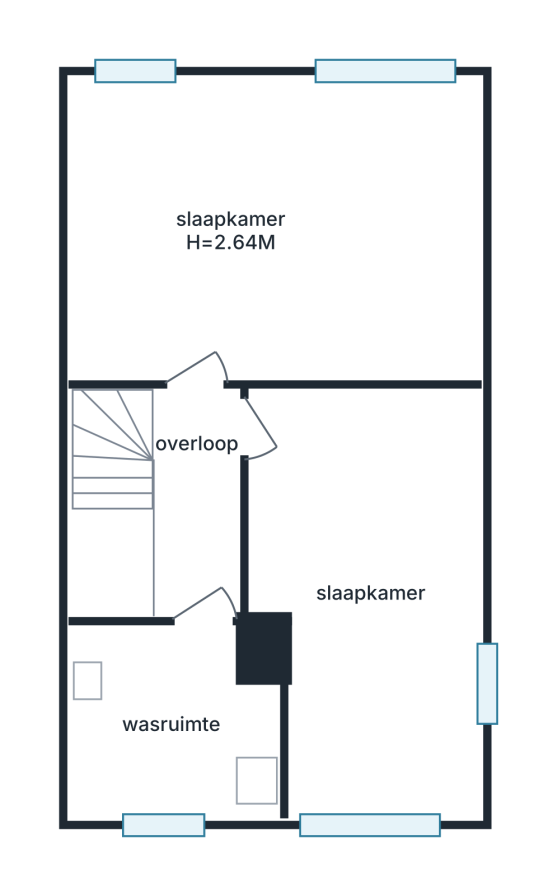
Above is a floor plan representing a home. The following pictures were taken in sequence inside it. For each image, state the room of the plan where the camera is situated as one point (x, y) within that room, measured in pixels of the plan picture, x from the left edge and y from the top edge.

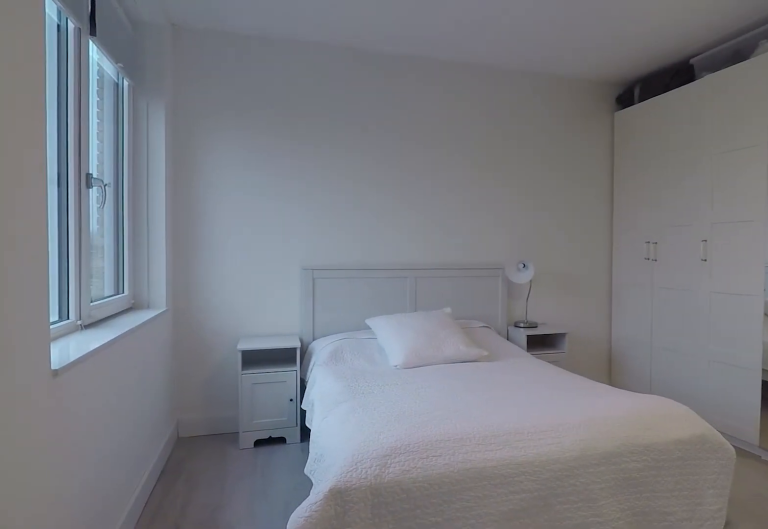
(98, 223)
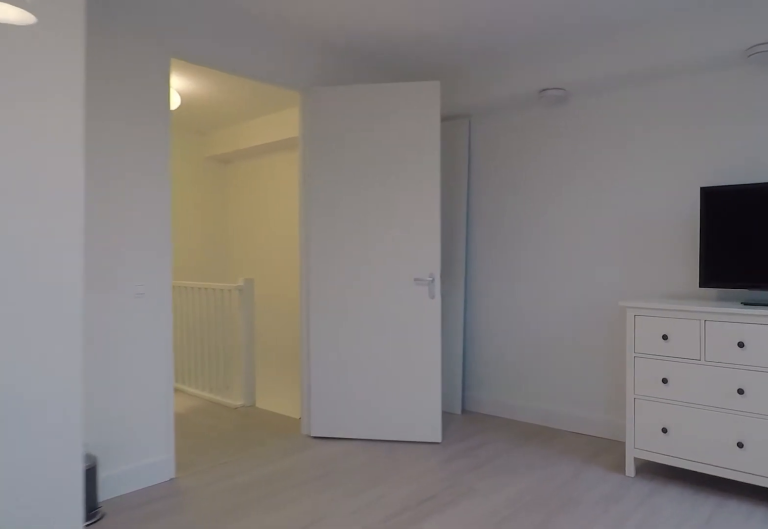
(98, 223)
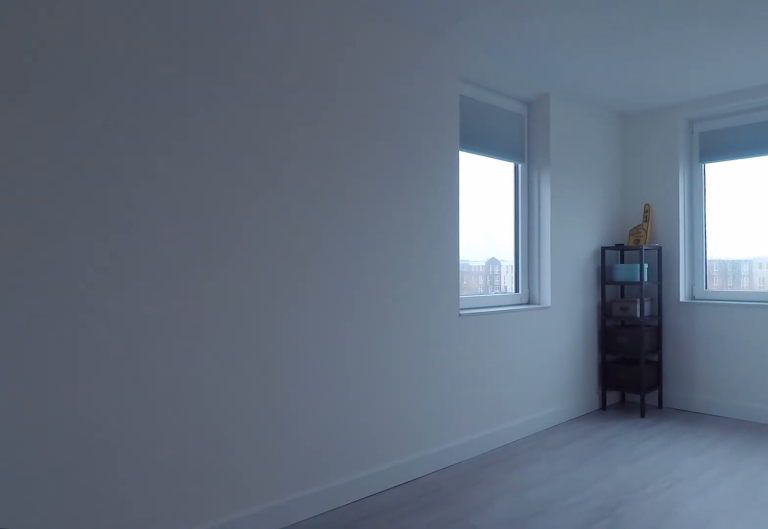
(374, 637)
